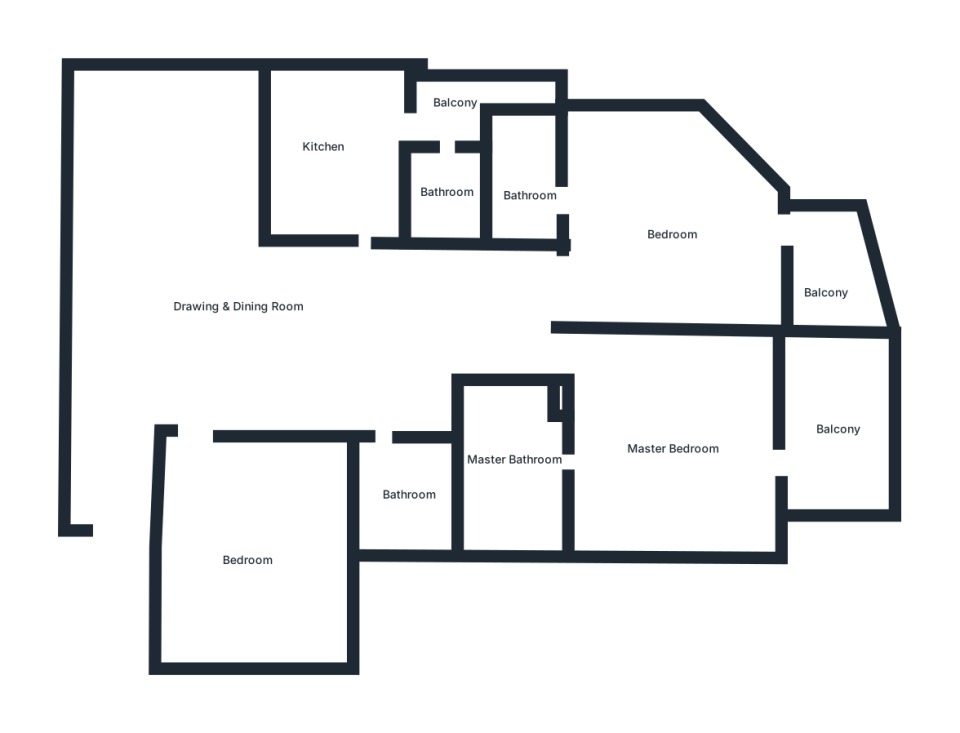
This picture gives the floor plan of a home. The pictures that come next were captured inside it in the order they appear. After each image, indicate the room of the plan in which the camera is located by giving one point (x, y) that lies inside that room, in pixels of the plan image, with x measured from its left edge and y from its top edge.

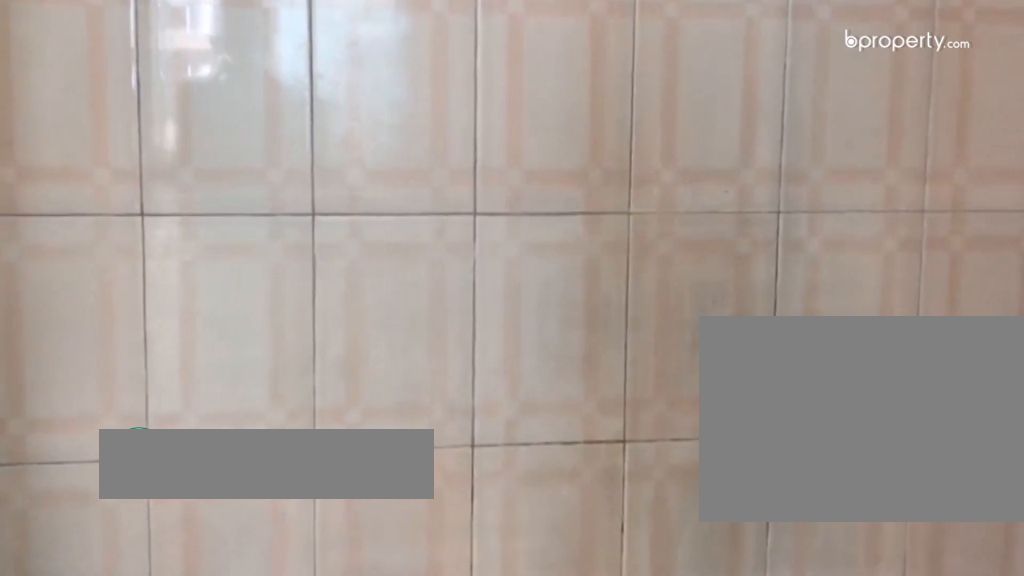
(513, 462)
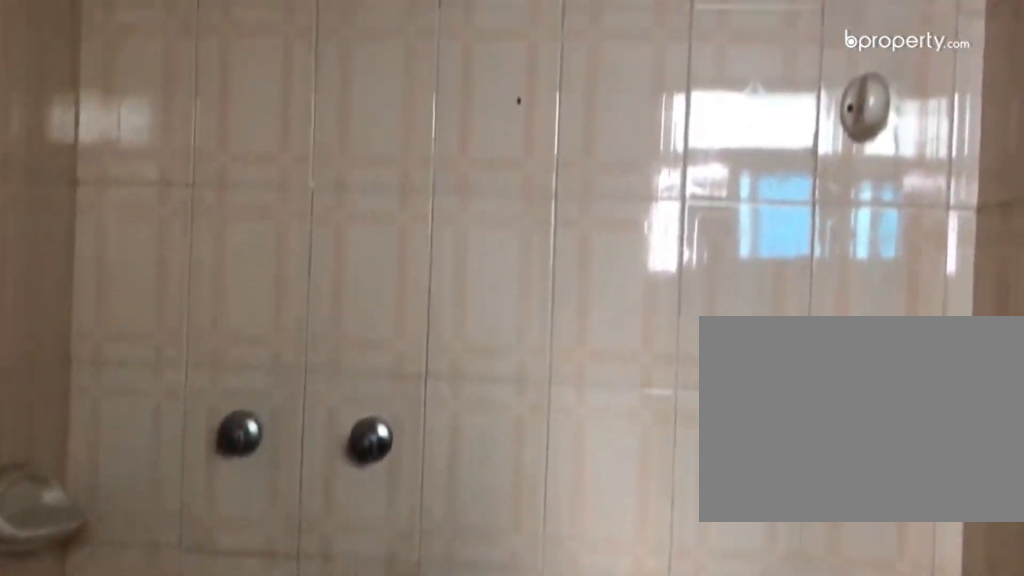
(513, 462)
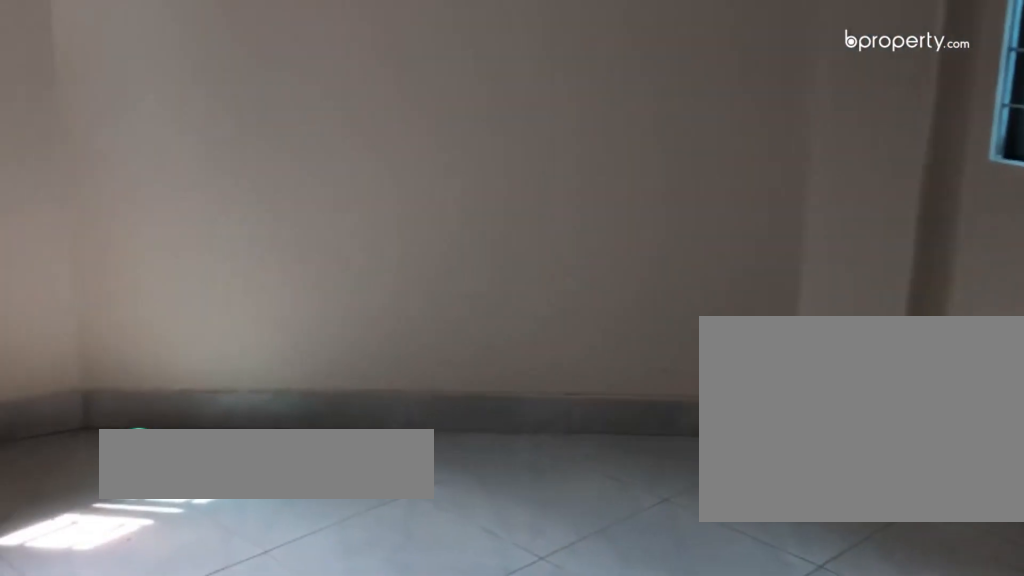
(665, 212)
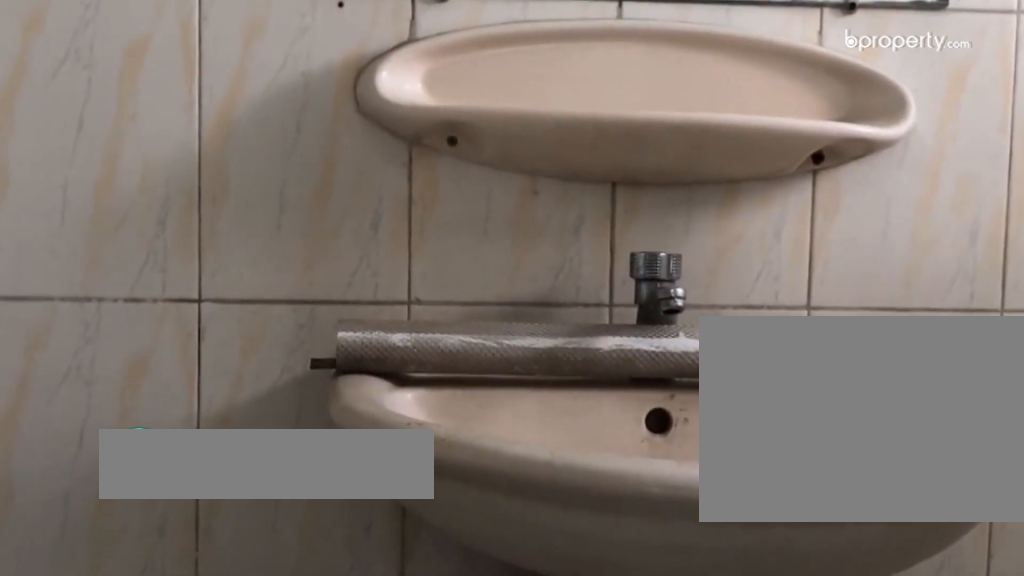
(528, 189)
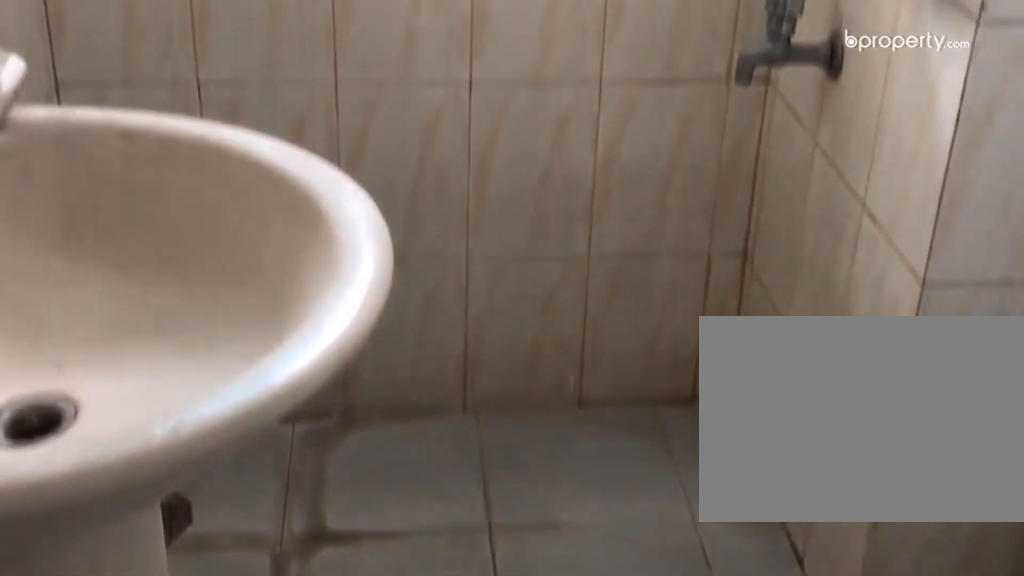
(528, 189)
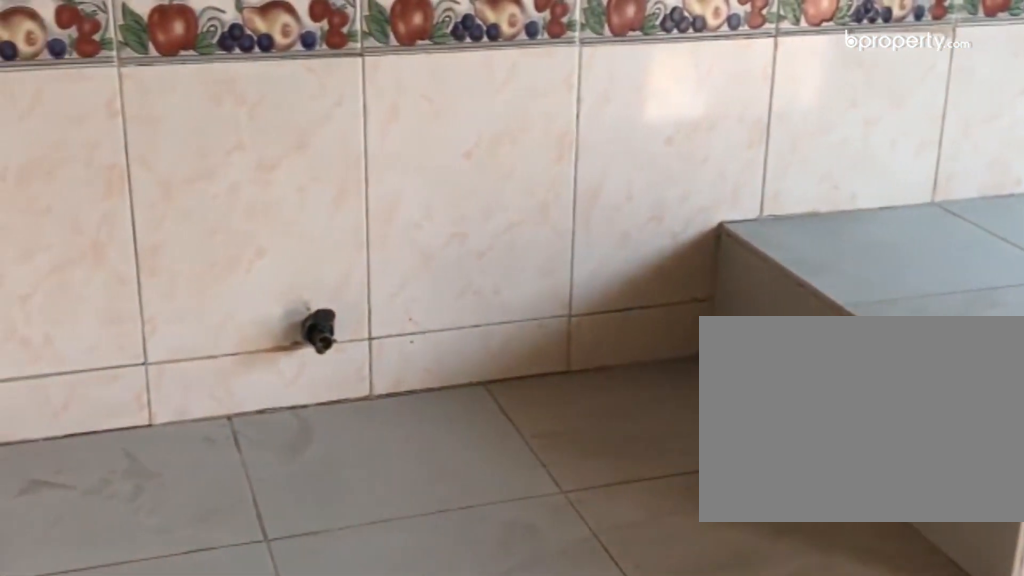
(348, 153)
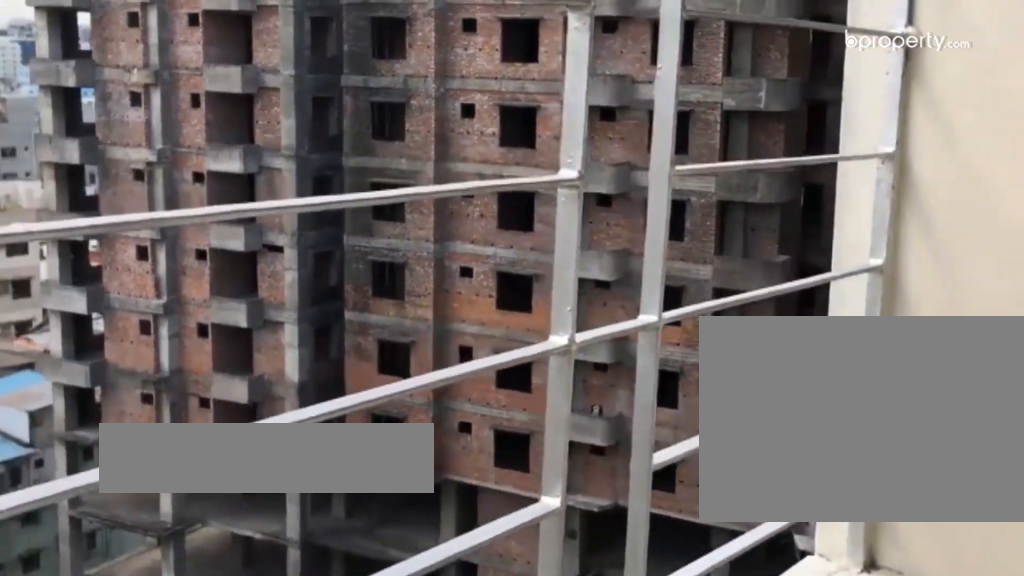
(463, 92)
